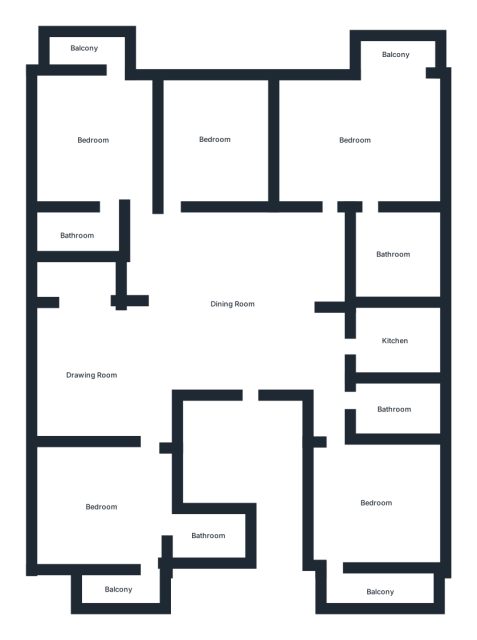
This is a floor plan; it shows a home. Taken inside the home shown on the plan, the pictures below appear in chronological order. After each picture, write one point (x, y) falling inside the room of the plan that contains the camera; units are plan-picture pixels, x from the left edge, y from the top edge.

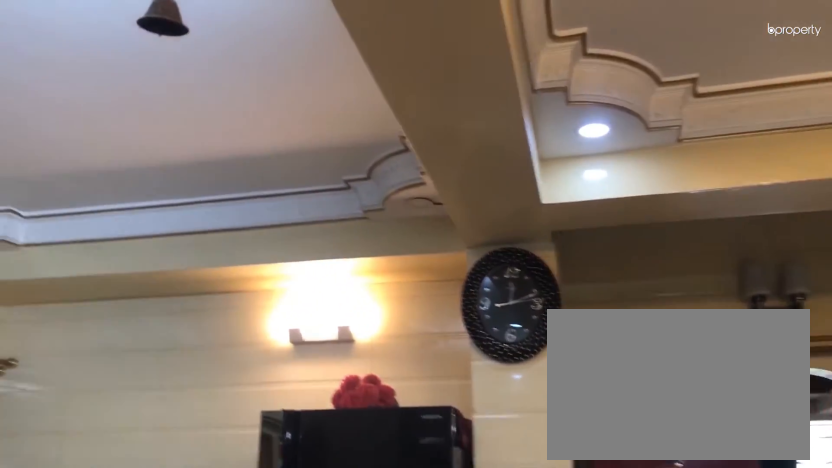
(236, 303)
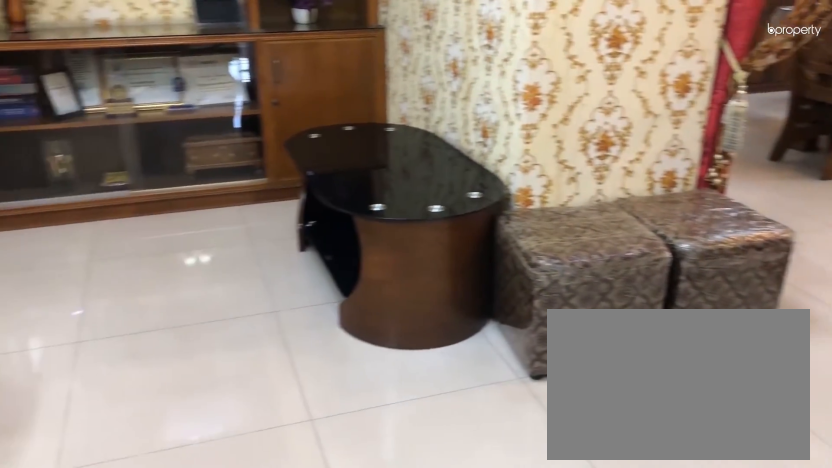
(93, 375)
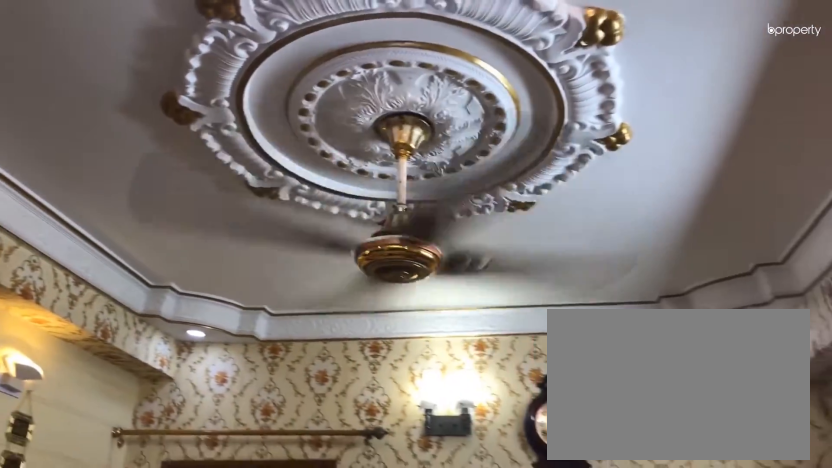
(93, 375)
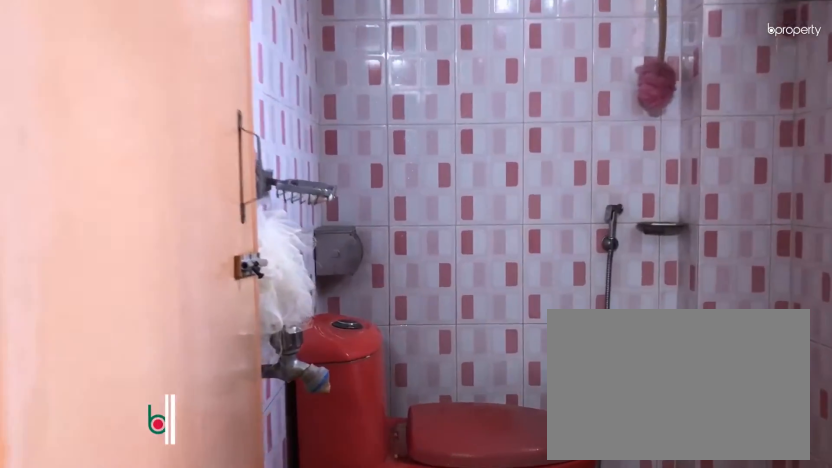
(183, 534)
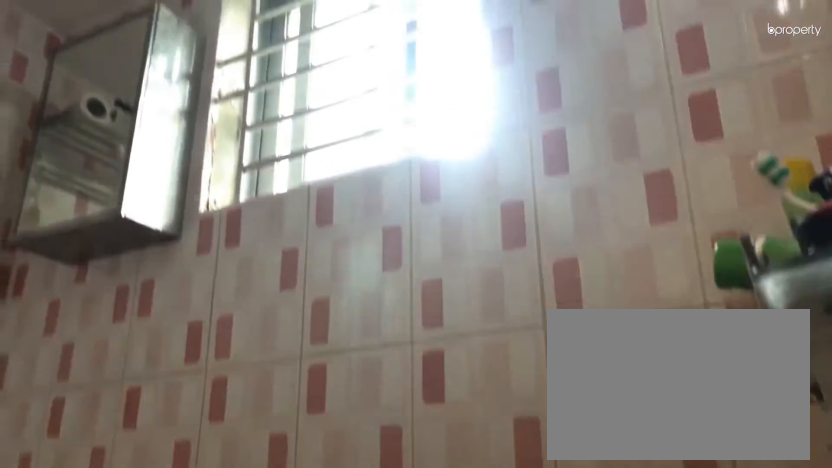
(213, 536)
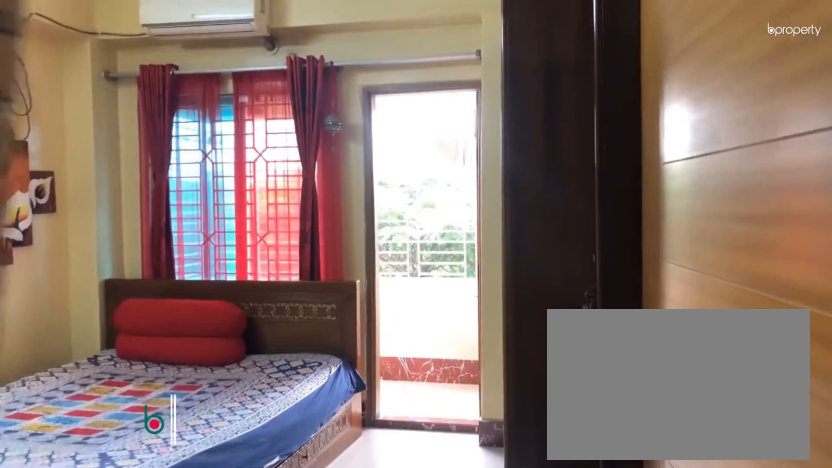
(118, 153)
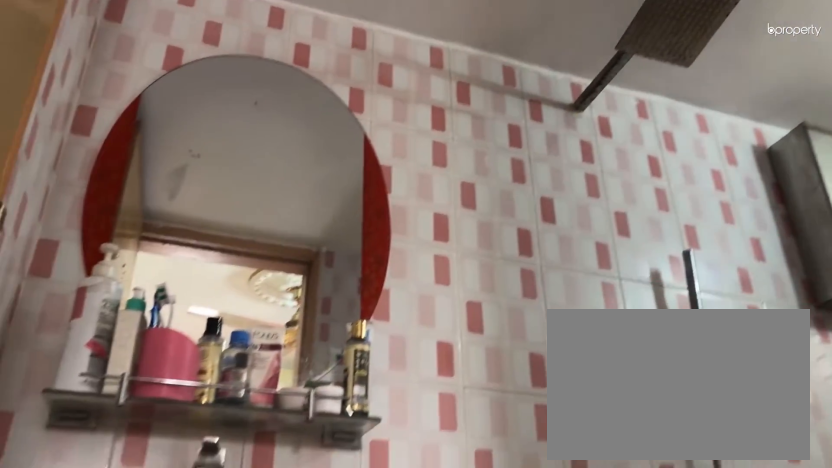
(75, 232)
